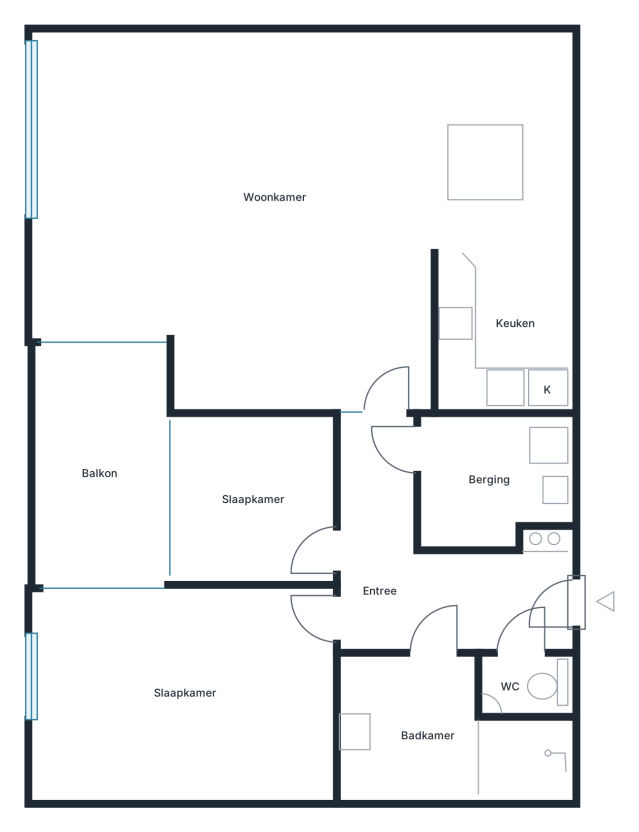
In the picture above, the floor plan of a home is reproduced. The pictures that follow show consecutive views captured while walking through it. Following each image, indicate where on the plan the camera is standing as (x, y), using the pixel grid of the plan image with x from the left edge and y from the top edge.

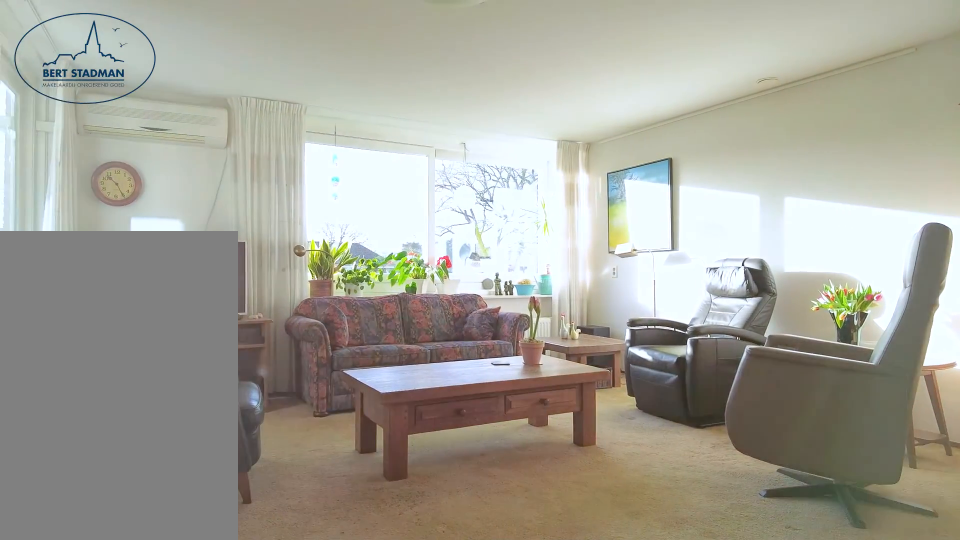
(280, 255)
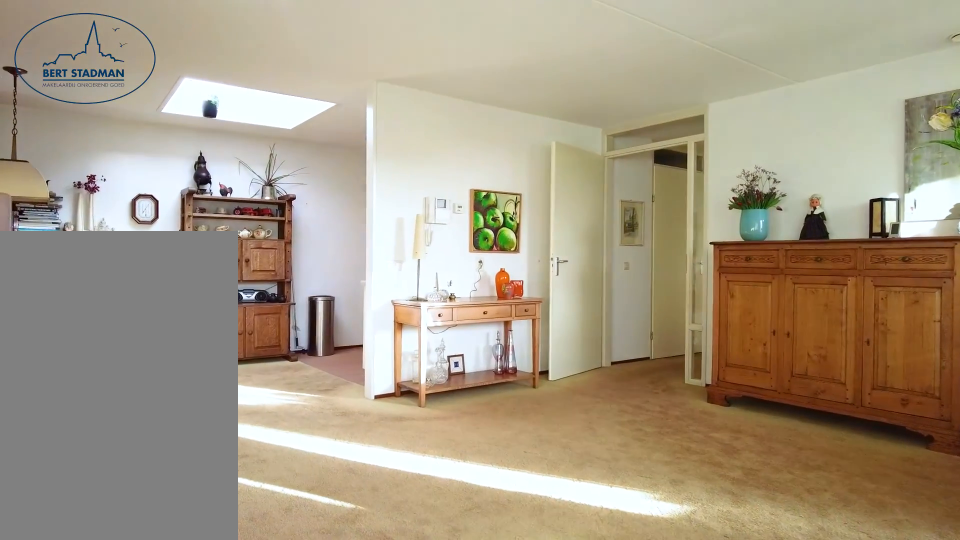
(161, 169)
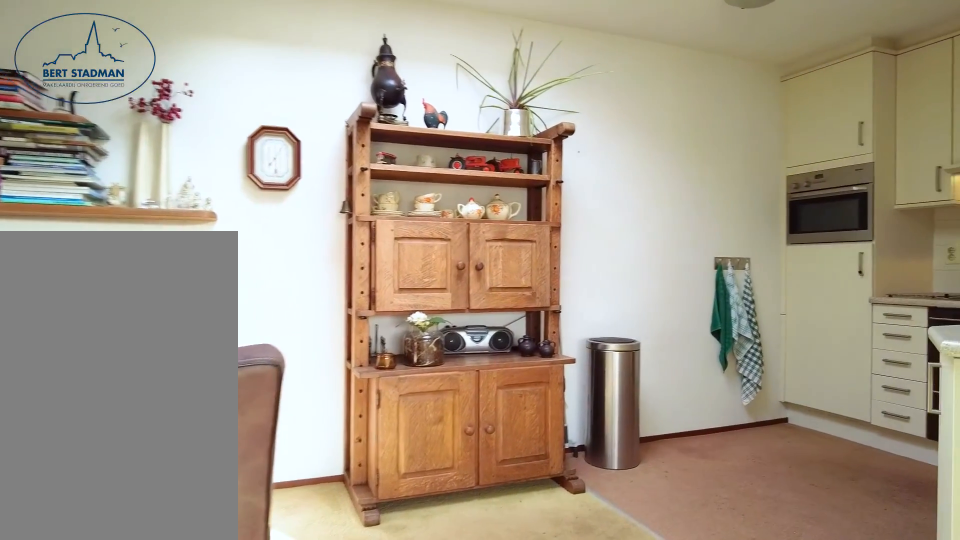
(303, 139)
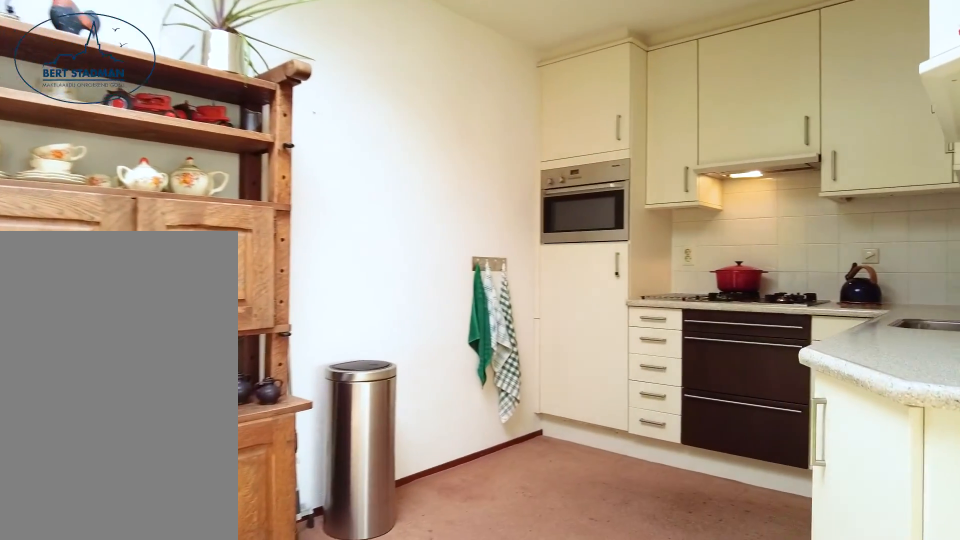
(339, 145)
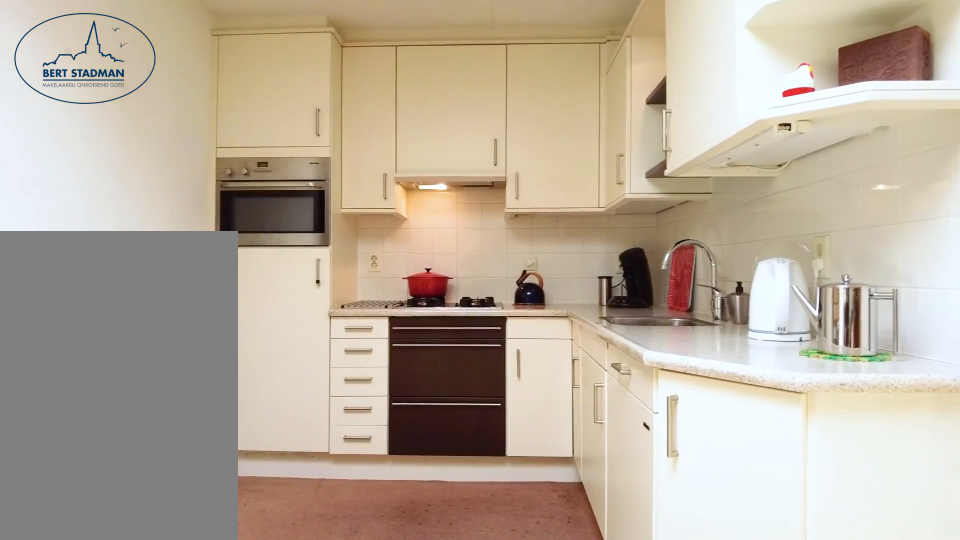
(508, 193)
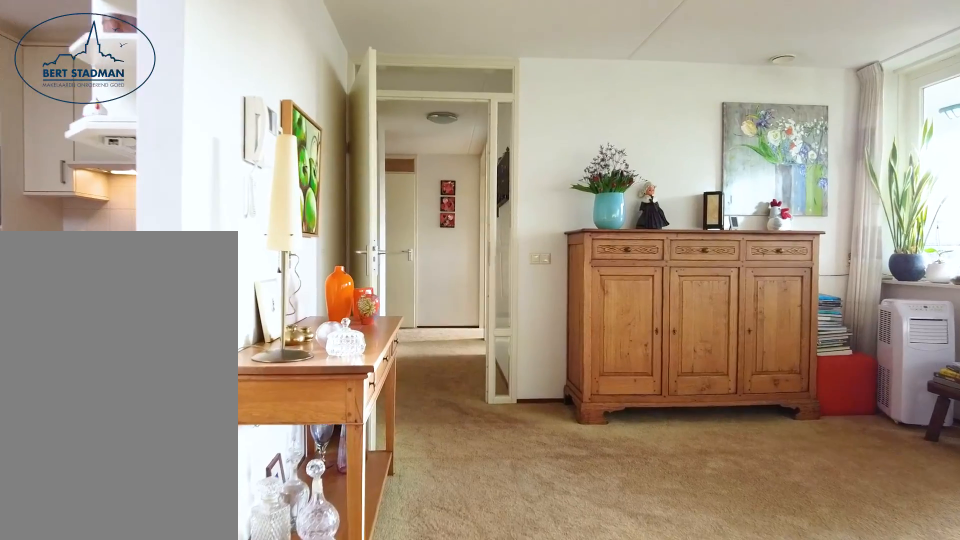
(398, 193)
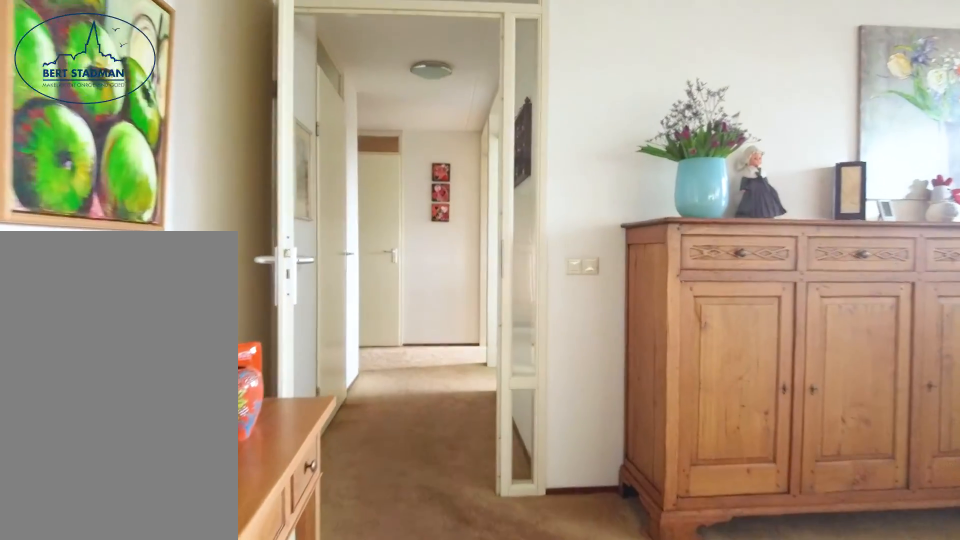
(392, 287)
